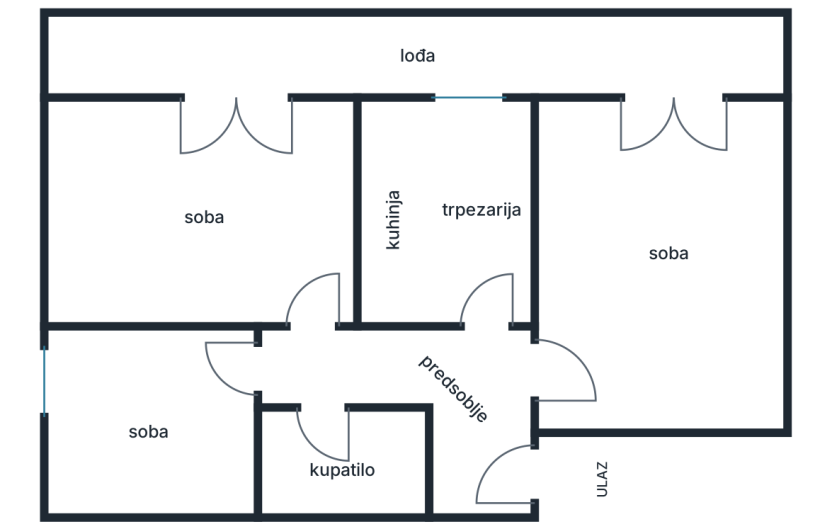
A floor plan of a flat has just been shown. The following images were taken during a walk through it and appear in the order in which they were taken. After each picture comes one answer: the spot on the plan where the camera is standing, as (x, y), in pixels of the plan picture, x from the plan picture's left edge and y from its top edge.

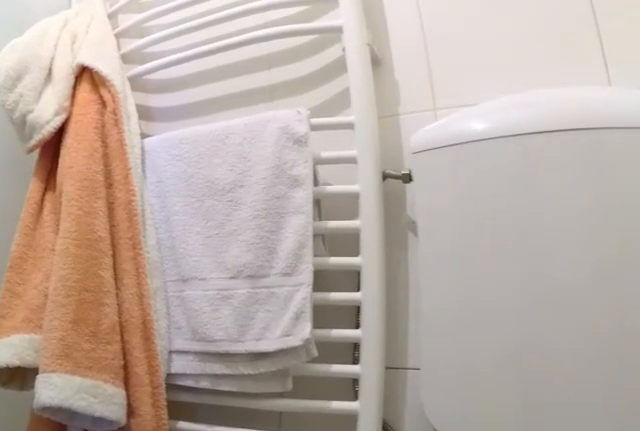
(327, 384)
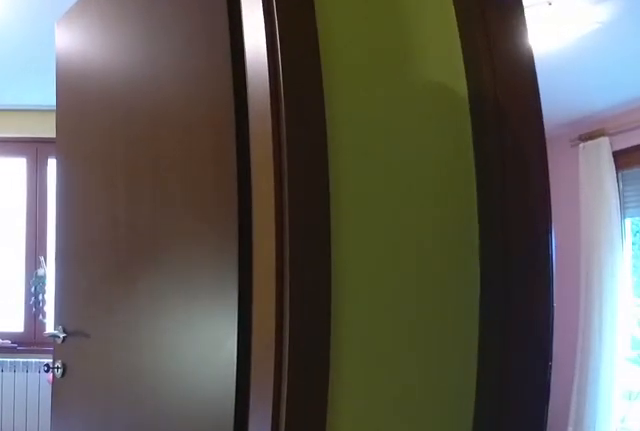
(332, 364)
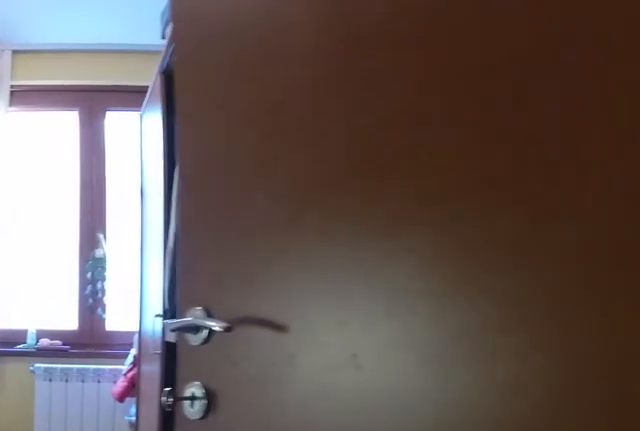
(262, 367)
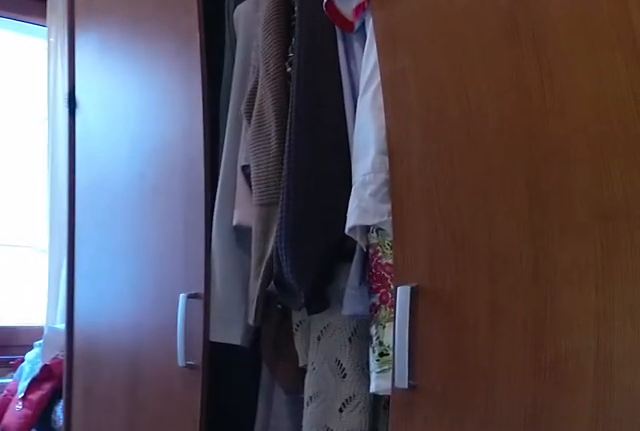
(209, 367)
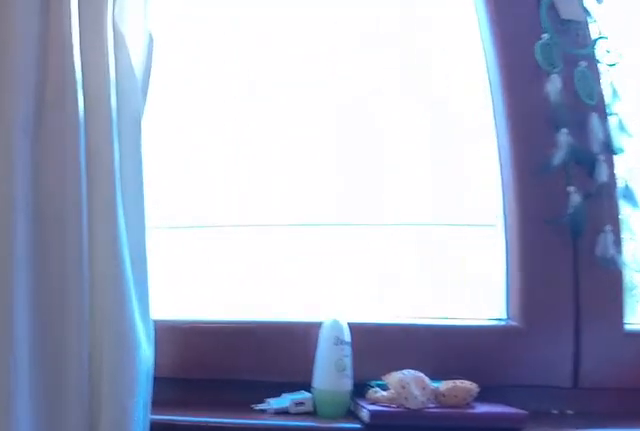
(135, 366)
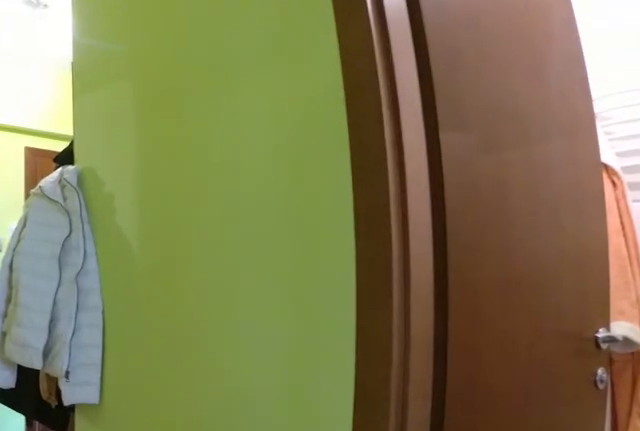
(300, 365)
